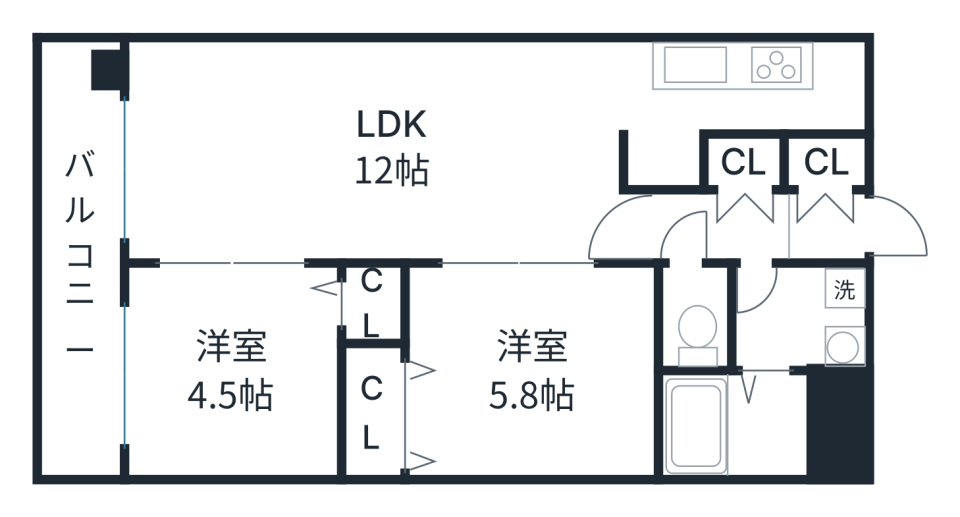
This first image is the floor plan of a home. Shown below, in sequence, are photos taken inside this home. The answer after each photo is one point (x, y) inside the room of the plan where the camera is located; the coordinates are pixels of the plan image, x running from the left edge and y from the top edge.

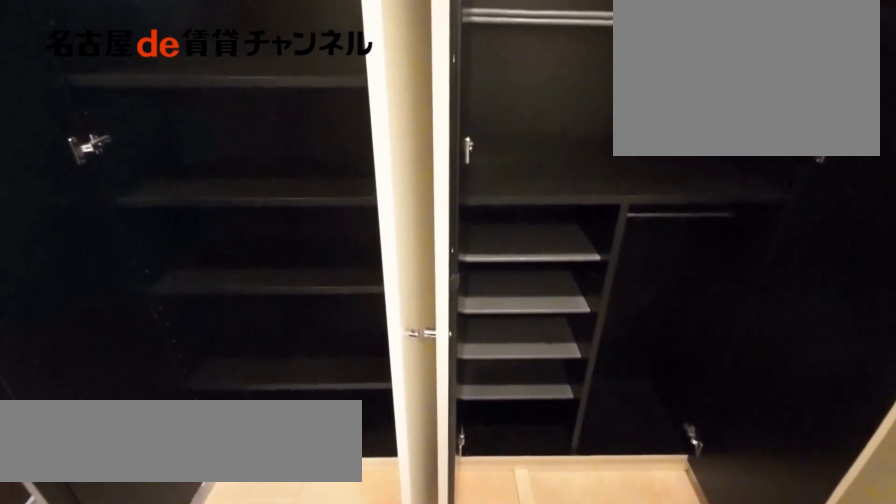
(784, 197)
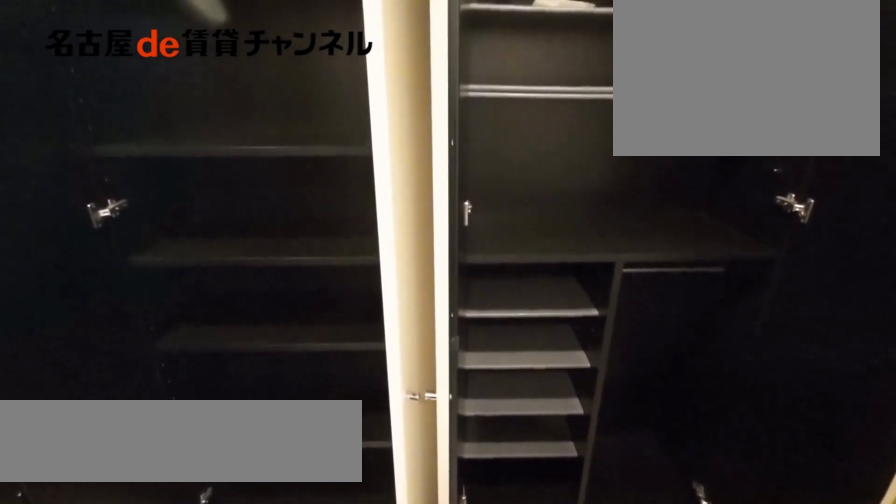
(784, 197)
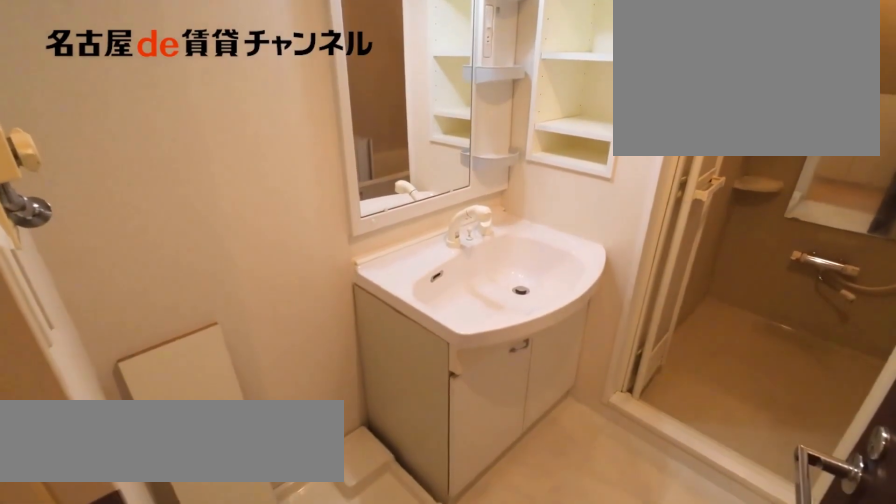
(801, 317)
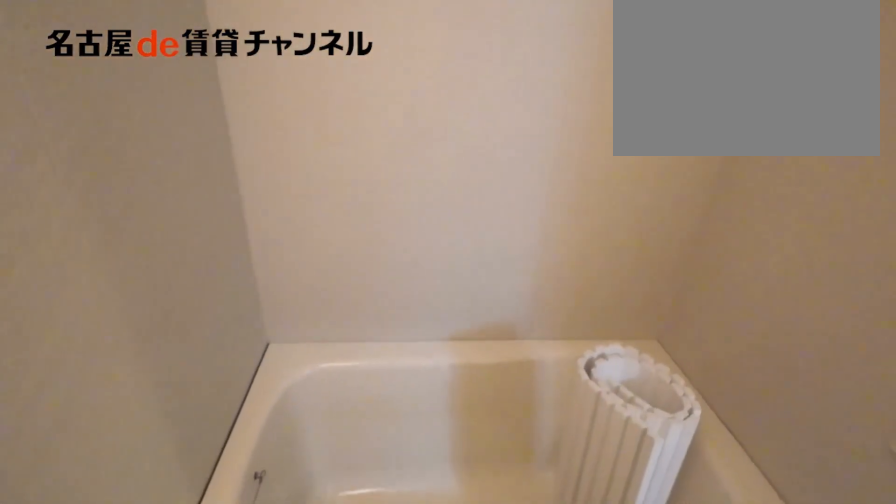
(731, 423)
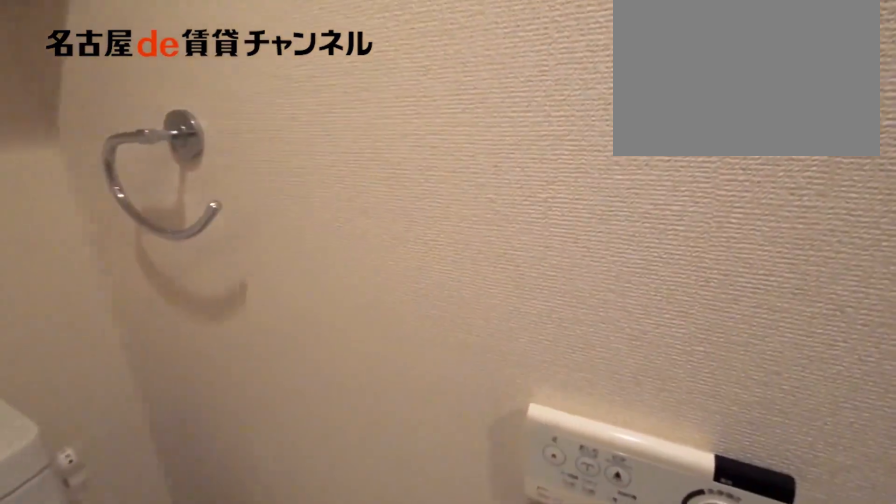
(694, 316)
